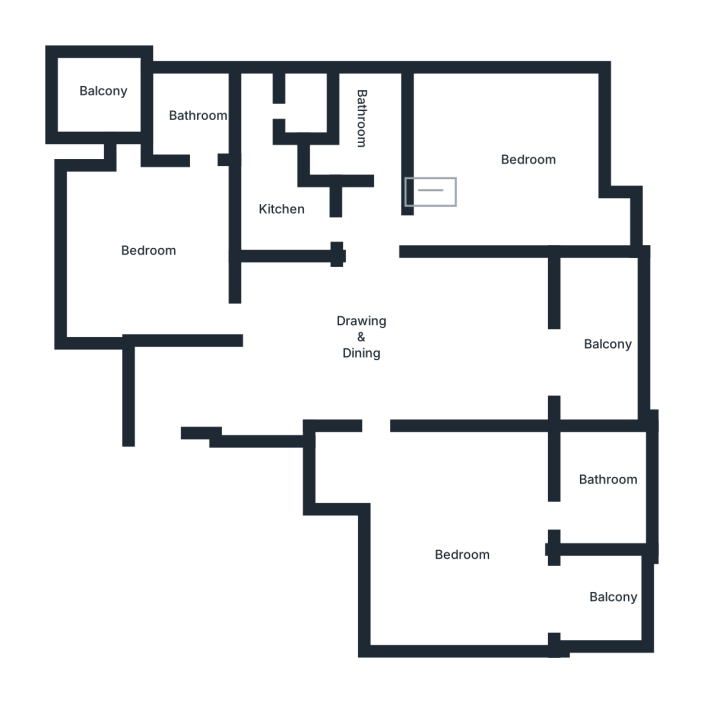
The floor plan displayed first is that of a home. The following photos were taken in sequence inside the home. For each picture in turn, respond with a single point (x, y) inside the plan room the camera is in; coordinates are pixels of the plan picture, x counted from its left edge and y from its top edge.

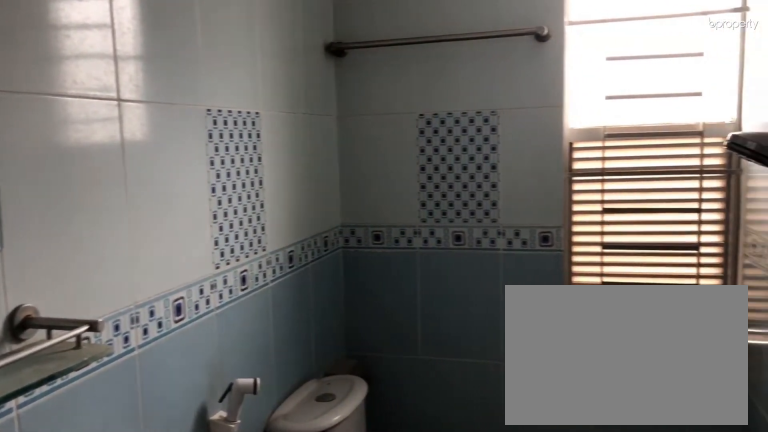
(197, 115)
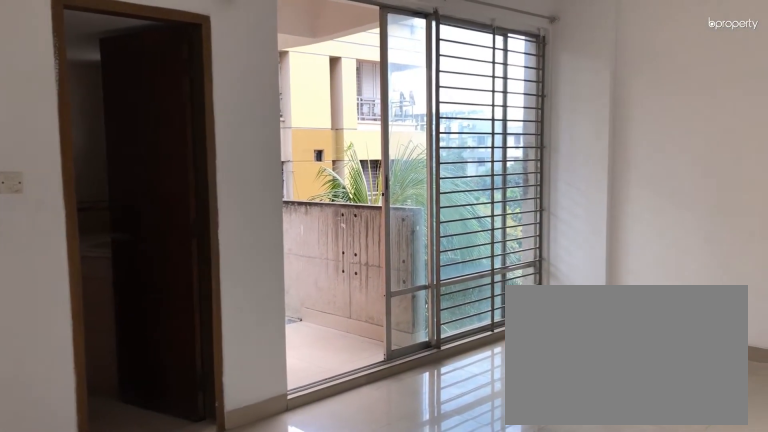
(464, 551)
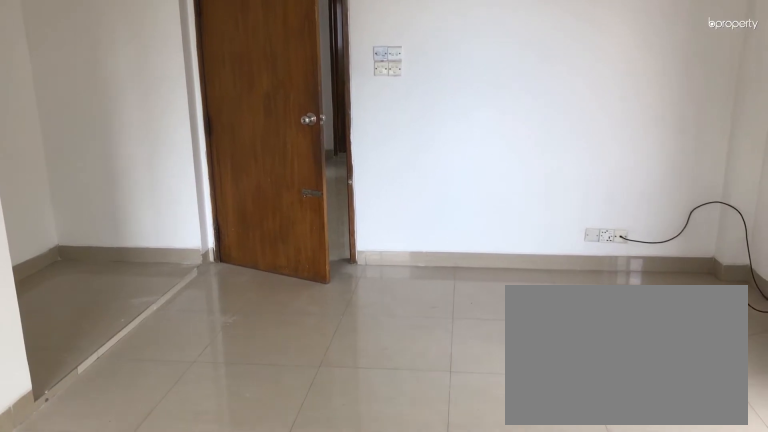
(464, 551)
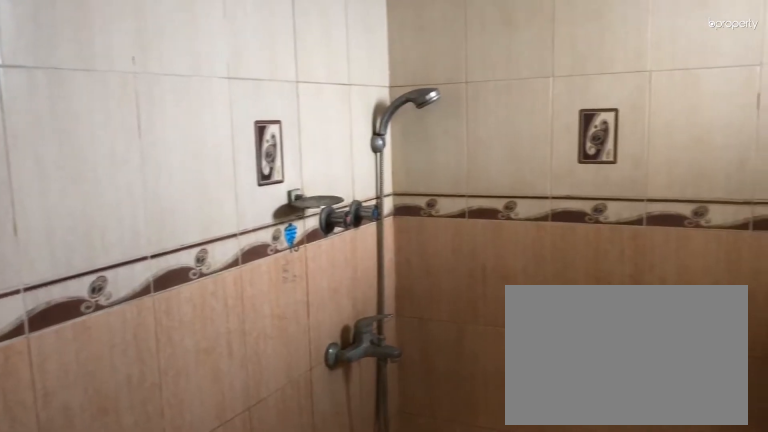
(607, 480)
